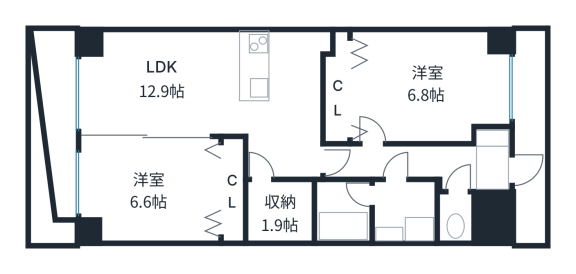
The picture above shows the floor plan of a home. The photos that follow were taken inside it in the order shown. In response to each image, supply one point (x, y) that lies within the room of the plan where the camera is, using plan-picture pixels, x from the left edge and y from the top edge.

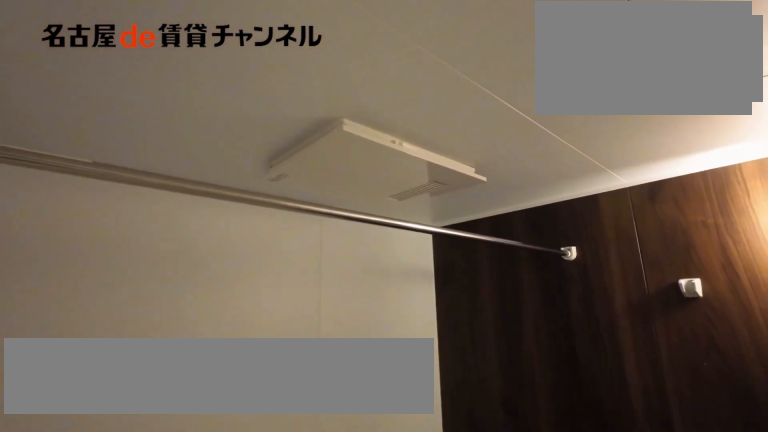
(342, 211)
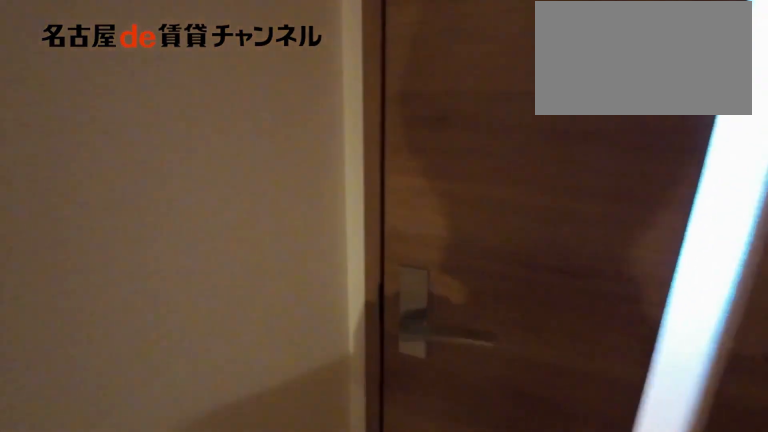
(404, 163)
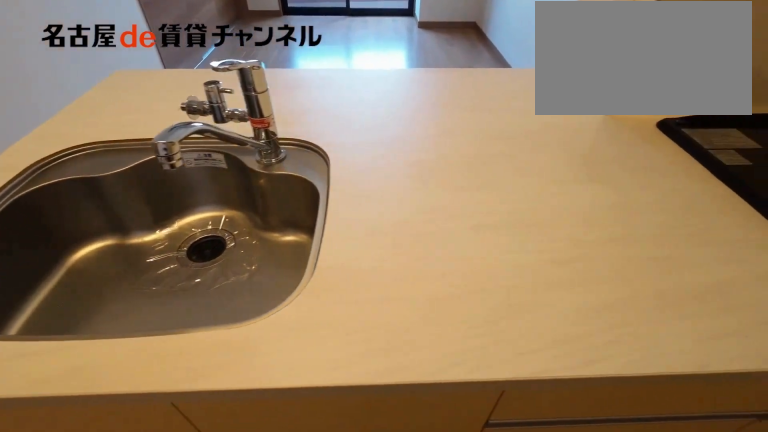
(286, 65)
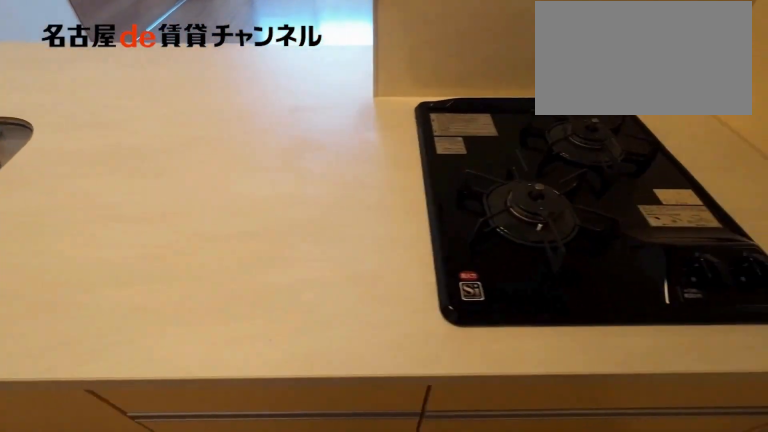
(286, 65)
